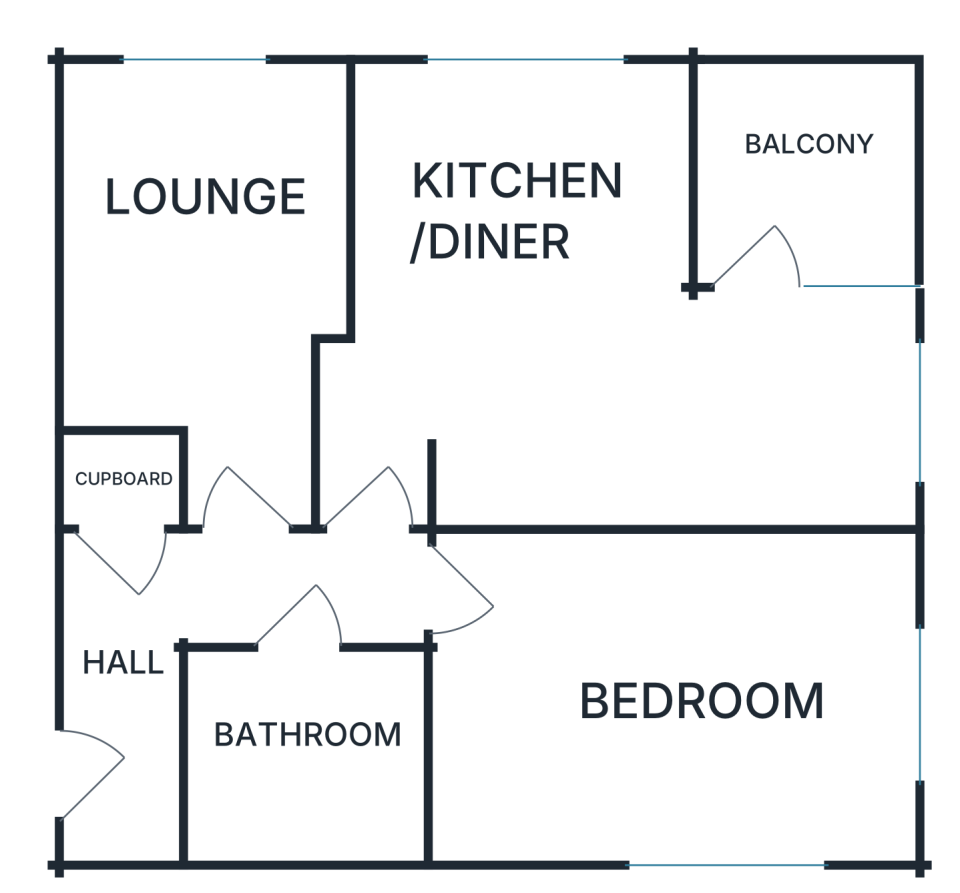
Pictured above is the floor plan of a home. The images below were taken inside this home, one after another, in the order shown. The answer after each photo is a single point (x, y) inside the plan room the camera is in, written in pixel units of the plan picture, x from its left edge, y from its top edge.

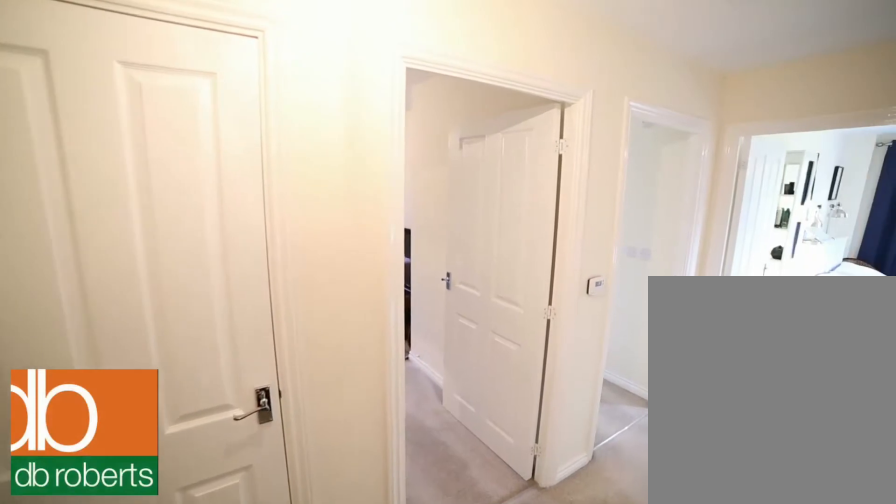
(228, 633)
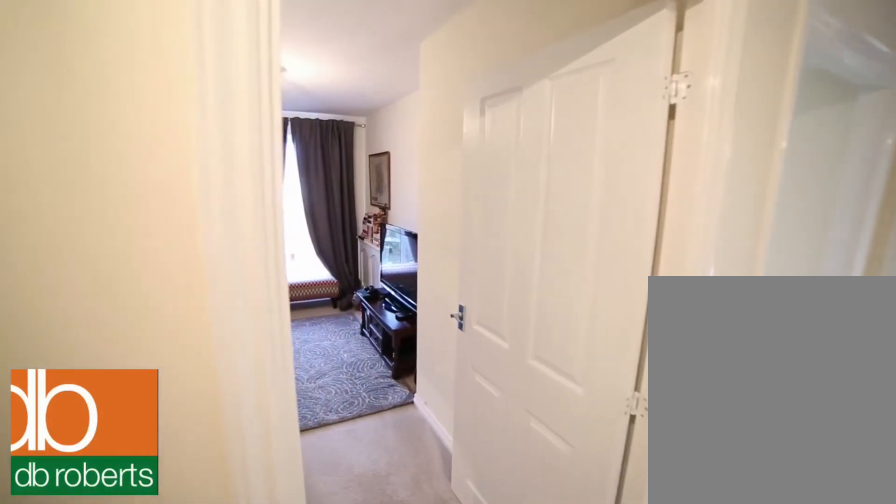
(228, 633)
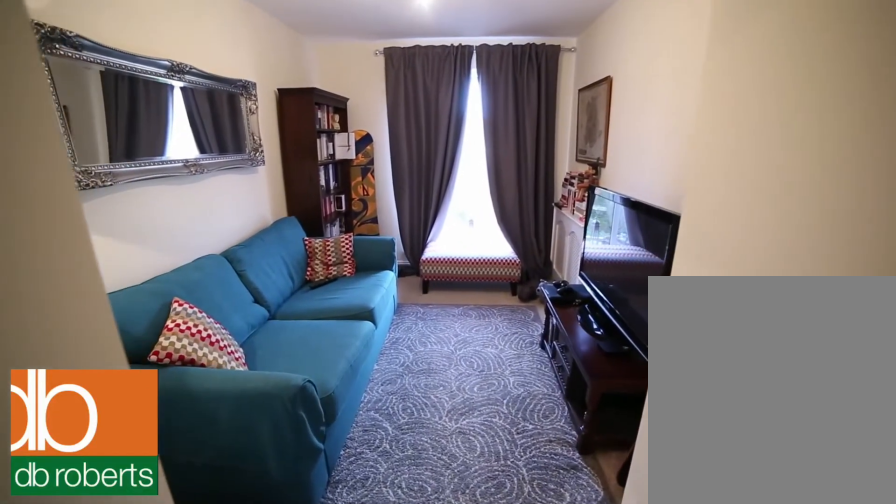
(206, 263)
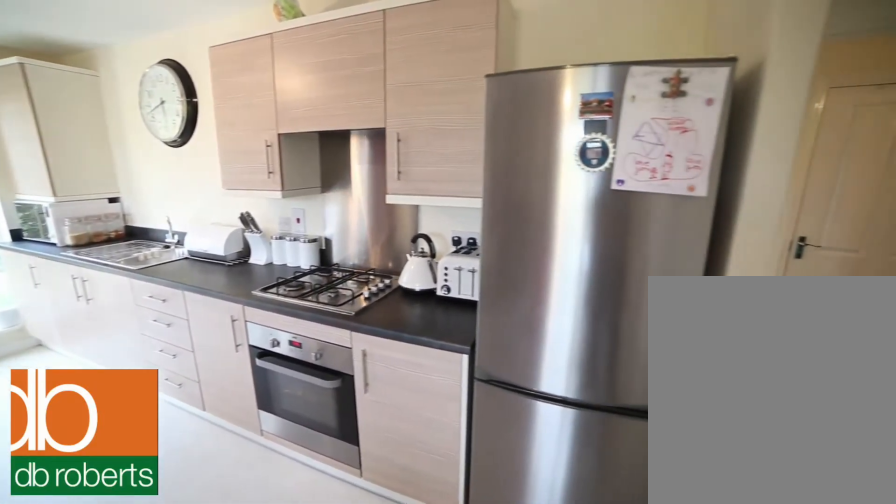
(608, 341)
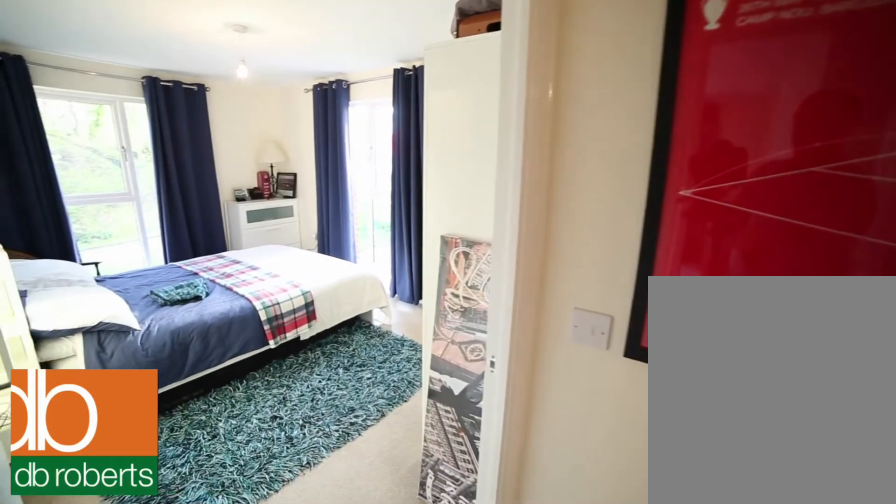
(228, 633)
